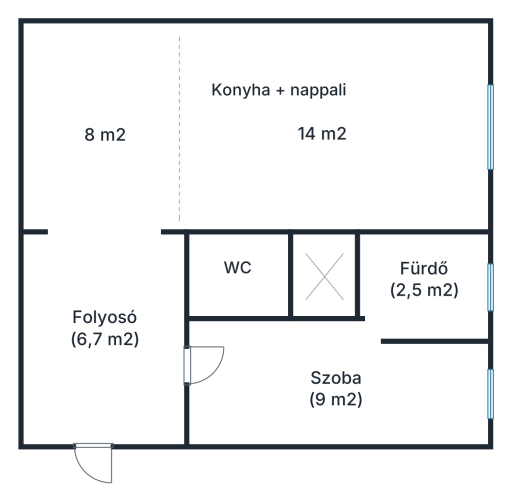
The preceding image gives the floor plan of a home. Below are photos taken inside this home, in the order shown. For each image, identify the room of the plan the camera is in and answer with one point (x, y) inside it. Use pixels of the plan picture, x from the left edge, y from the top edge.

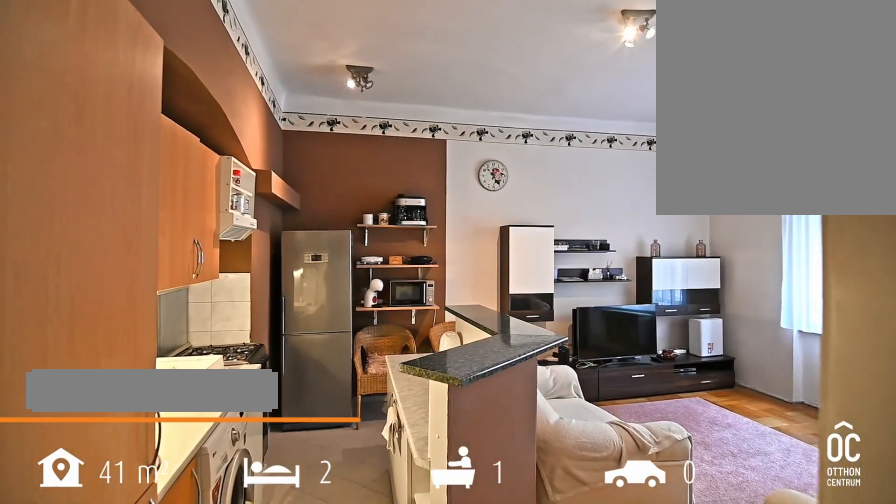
(103, 223)
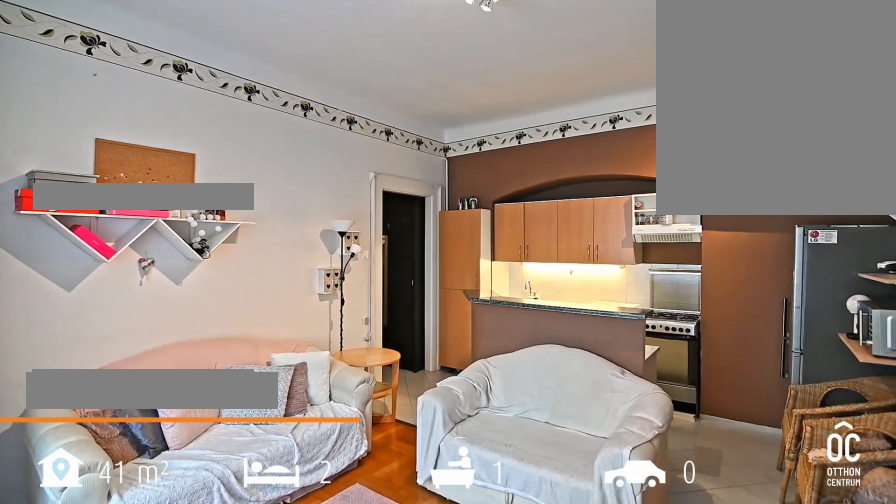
(324, 127)
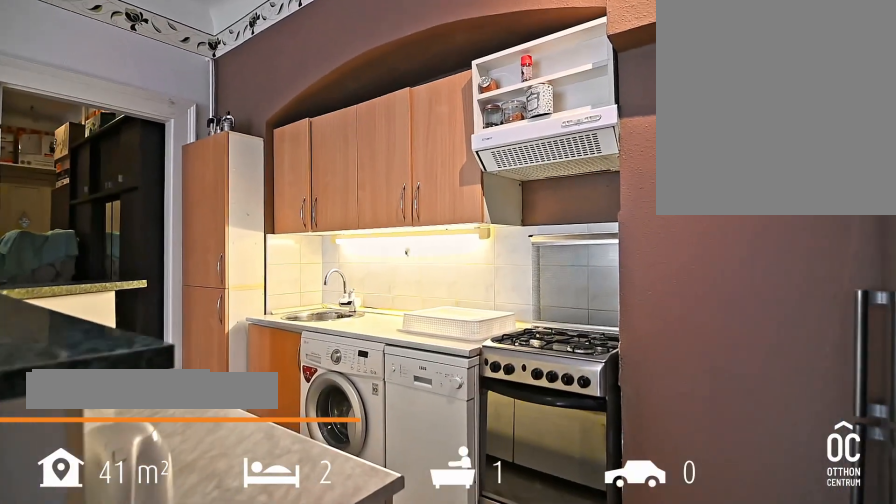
(103, 134)
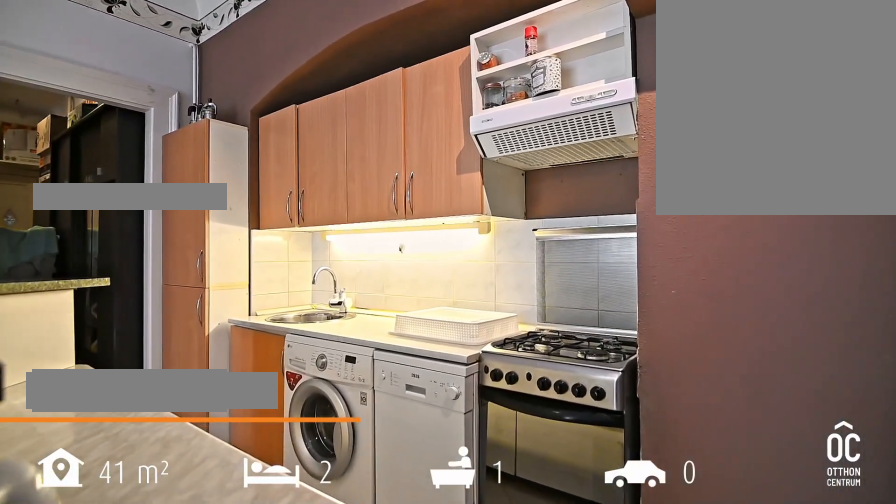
(103, 134)
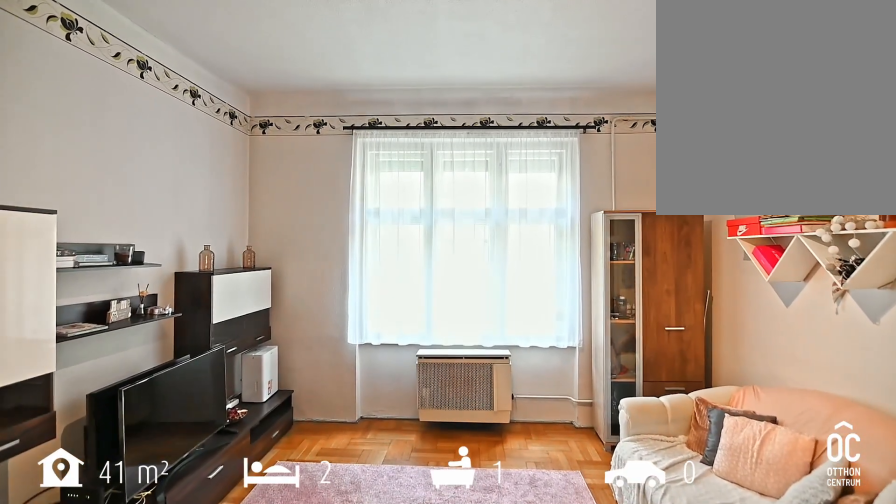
(178, 125)
